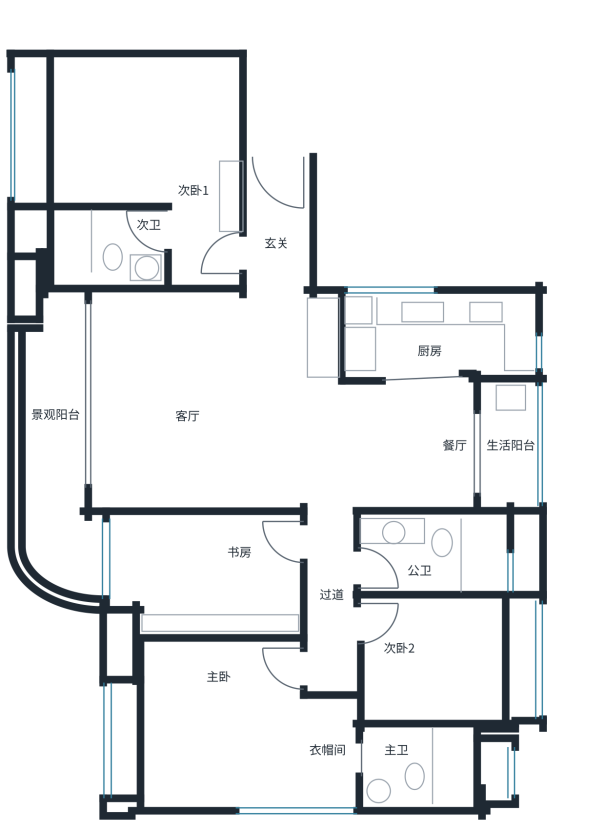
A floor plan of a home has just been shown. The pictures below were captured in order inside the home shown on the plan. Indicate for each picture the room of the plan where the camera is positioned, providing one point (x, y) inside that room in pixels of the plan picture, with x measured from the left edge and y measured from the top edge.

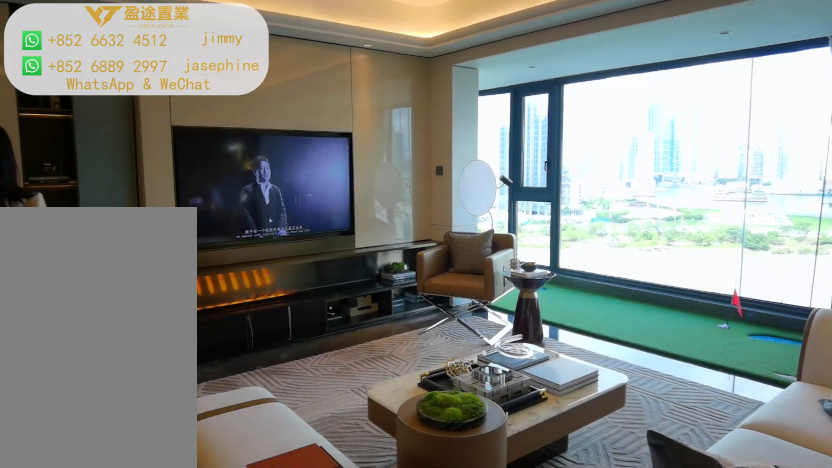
(199, 407)
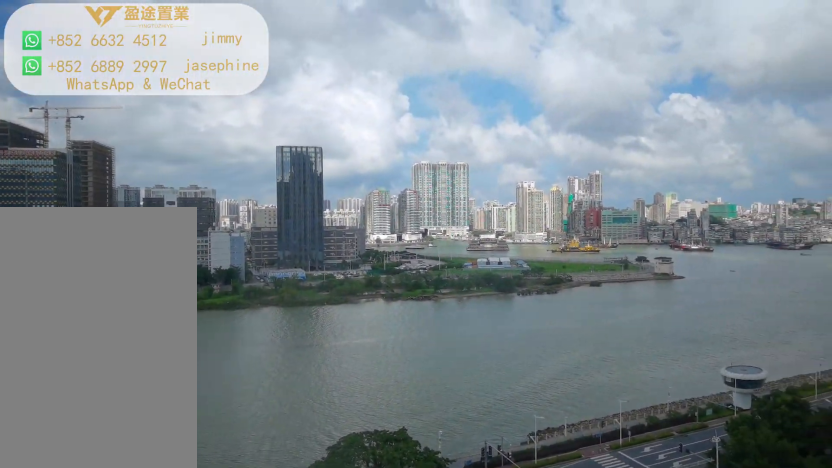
(50, 451)
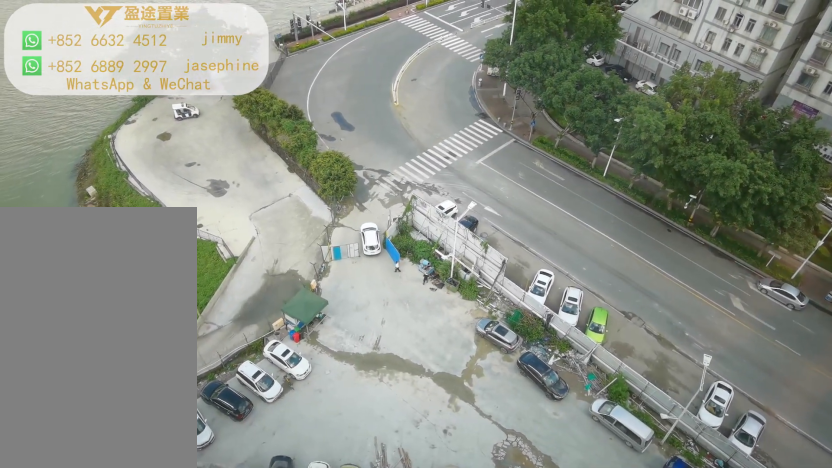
(50, 451)
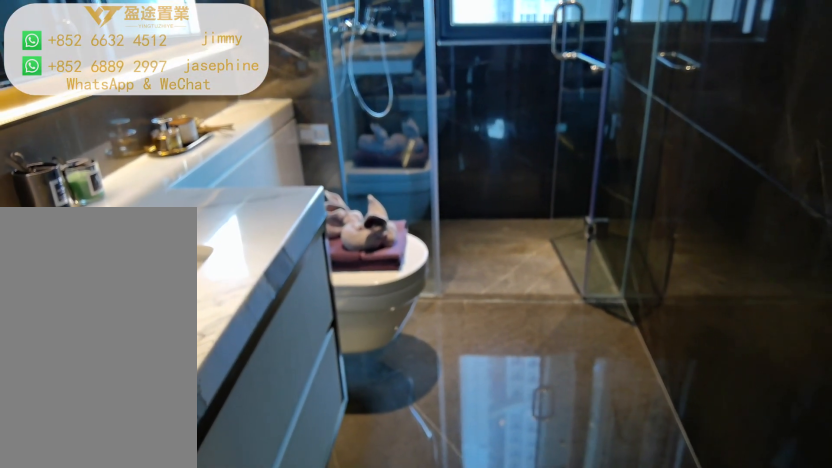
(434, 557)
